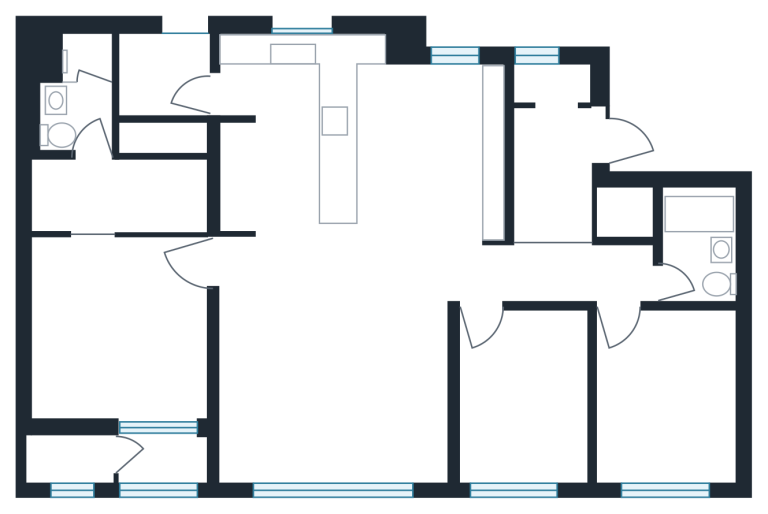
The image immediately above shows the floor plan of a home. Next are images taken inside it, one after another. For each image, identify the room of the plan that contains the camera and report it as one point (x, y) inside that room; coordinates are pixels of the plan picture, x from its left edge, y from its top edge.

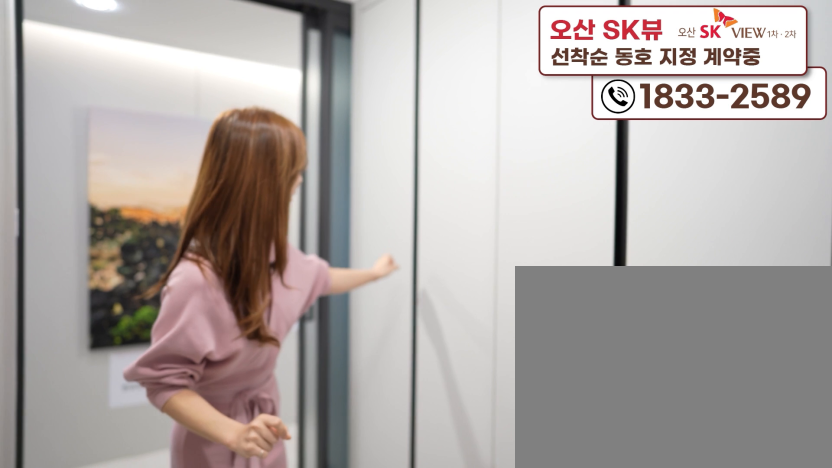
(559, 153)
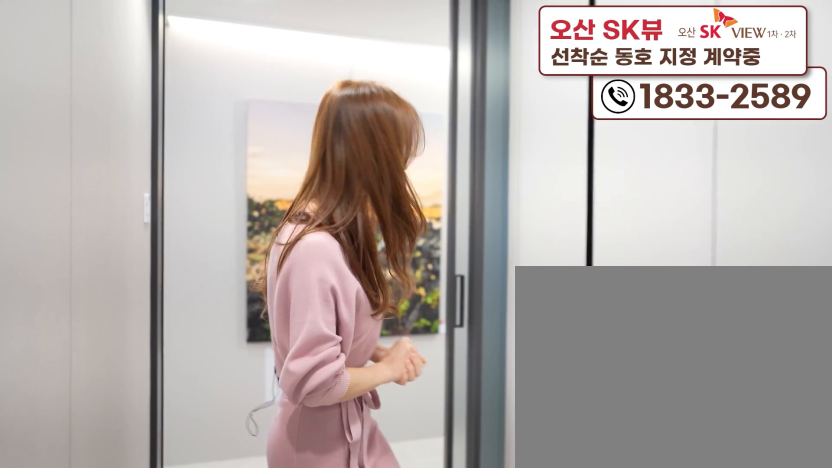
(559, 153)
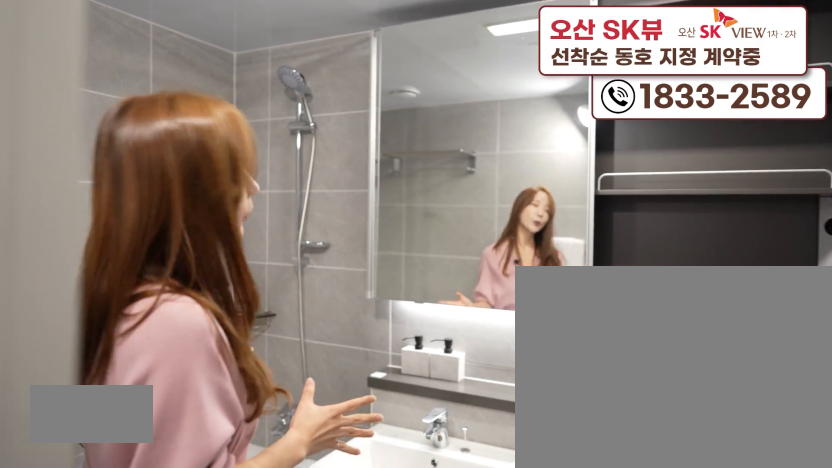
(704, 267)
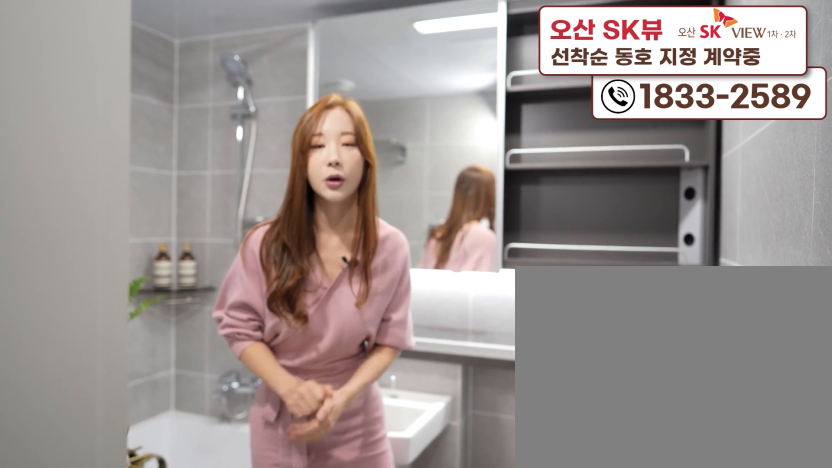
(705, 267)
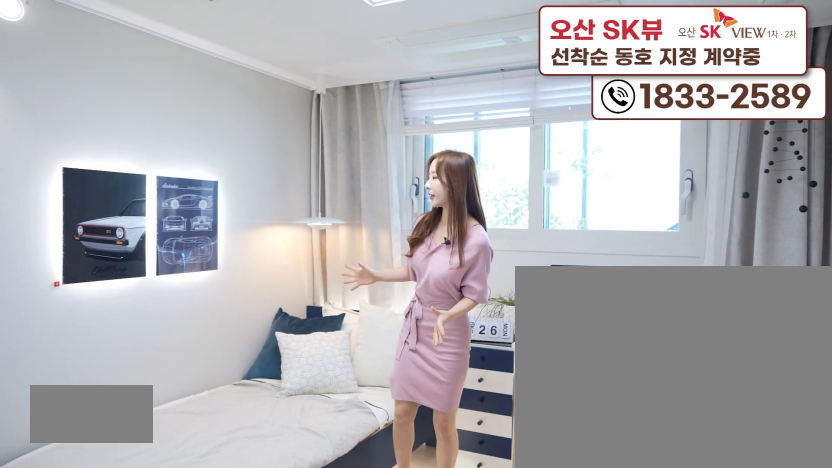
(659, 439)
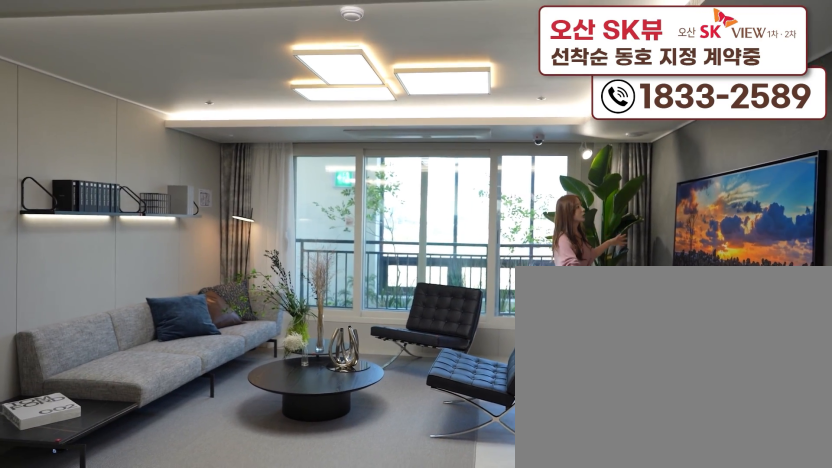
(337, 423)
